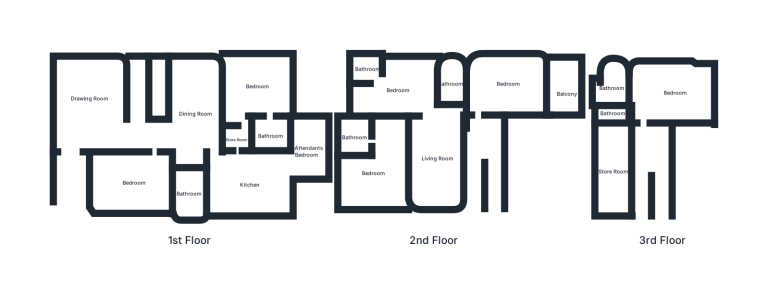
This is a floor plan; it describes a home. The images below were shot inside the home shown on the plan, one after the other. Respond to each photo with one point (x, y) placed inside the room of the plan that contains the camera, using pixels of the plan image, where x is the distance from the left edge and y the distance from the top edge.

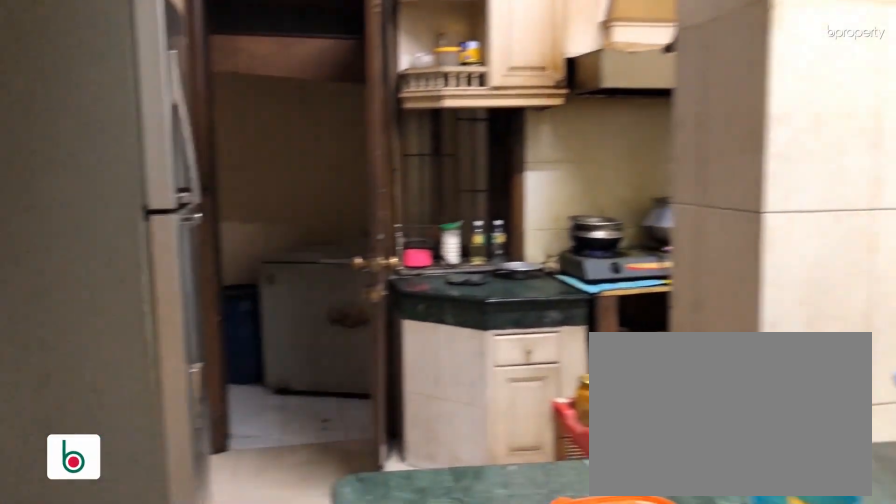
(248, 186)
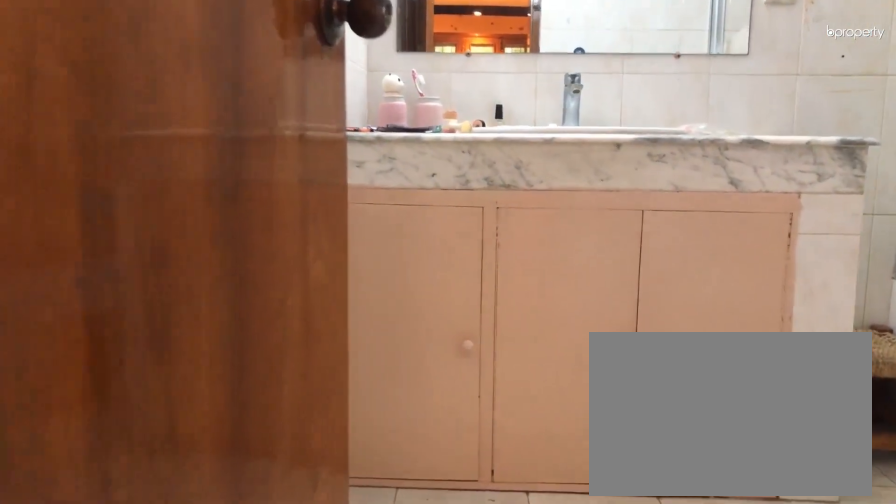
(448, 84)
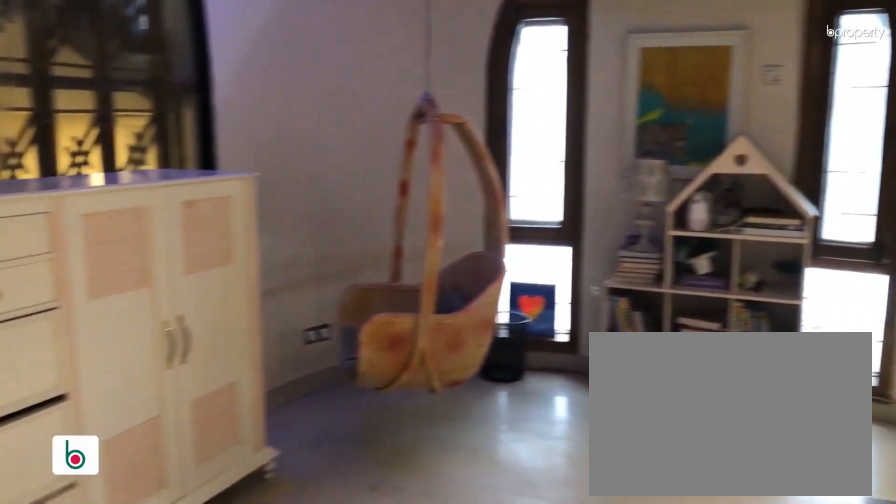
(436, 159)
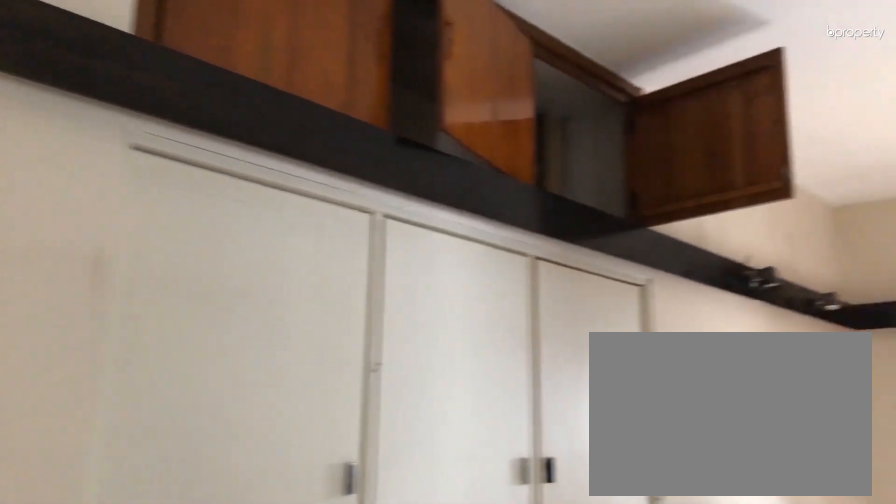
(397, 91)
